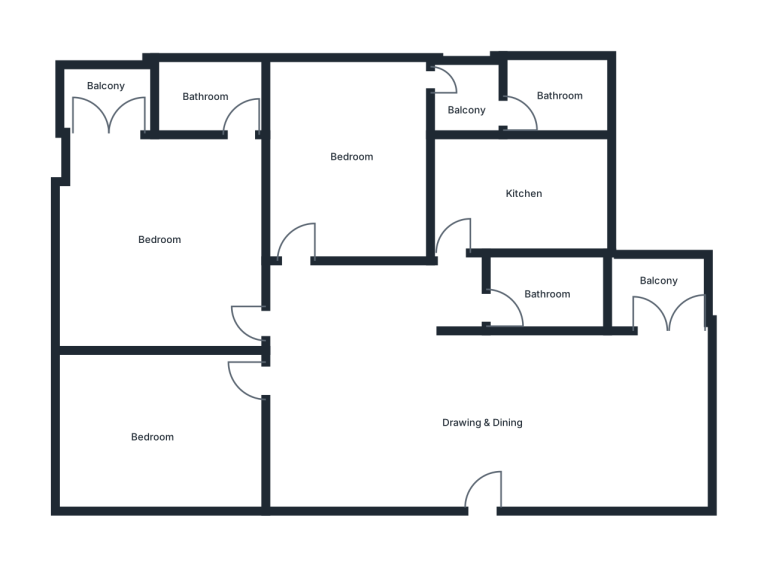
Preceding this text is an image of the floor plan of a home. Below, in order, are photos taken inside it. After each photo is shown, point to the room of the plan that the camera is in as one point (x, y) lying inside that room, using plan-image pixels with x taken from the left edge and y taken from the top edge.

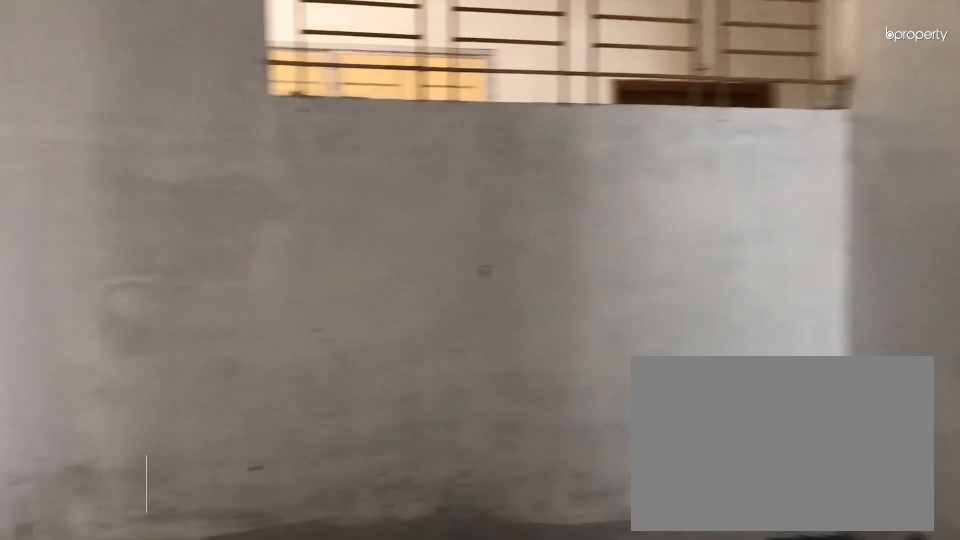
(354, 404)
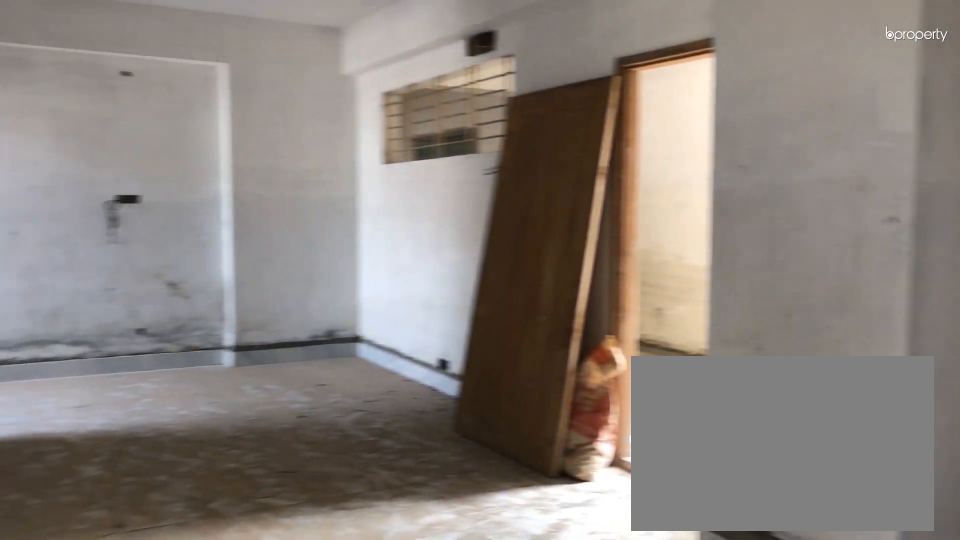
(354, 404)
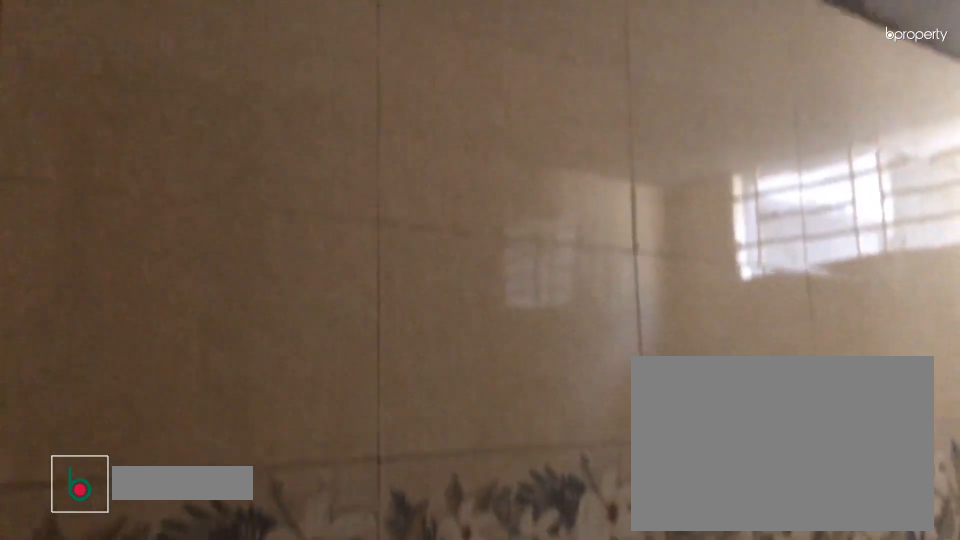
(542, 294)
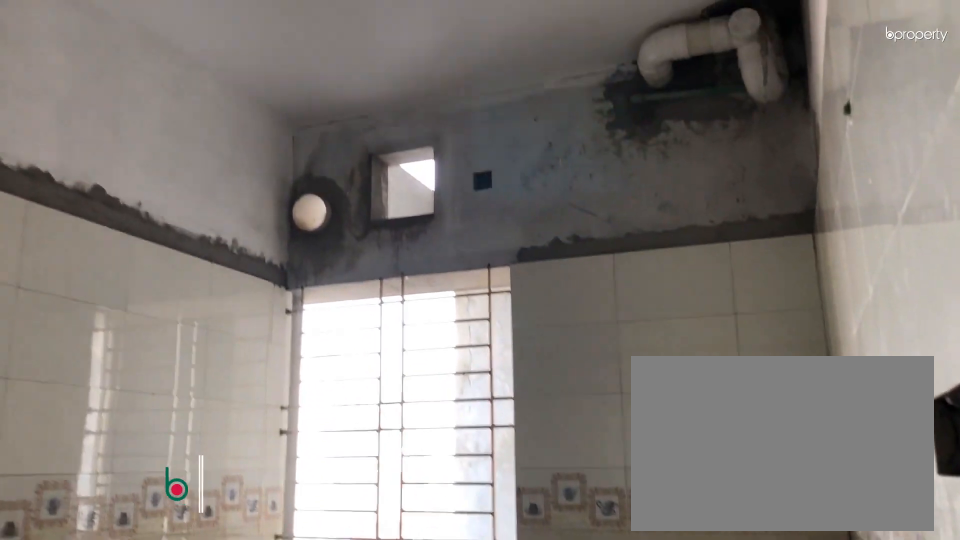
(515, 199)
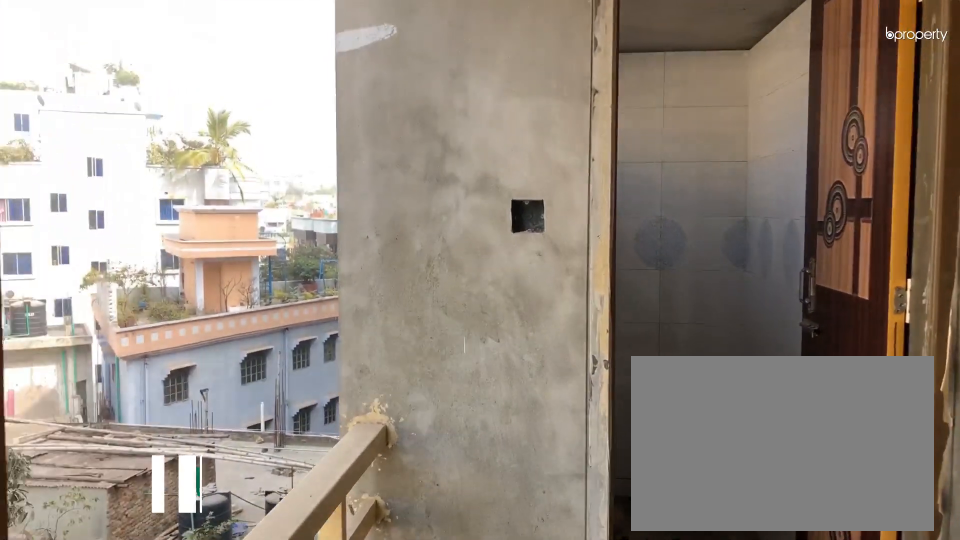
(465, 99)
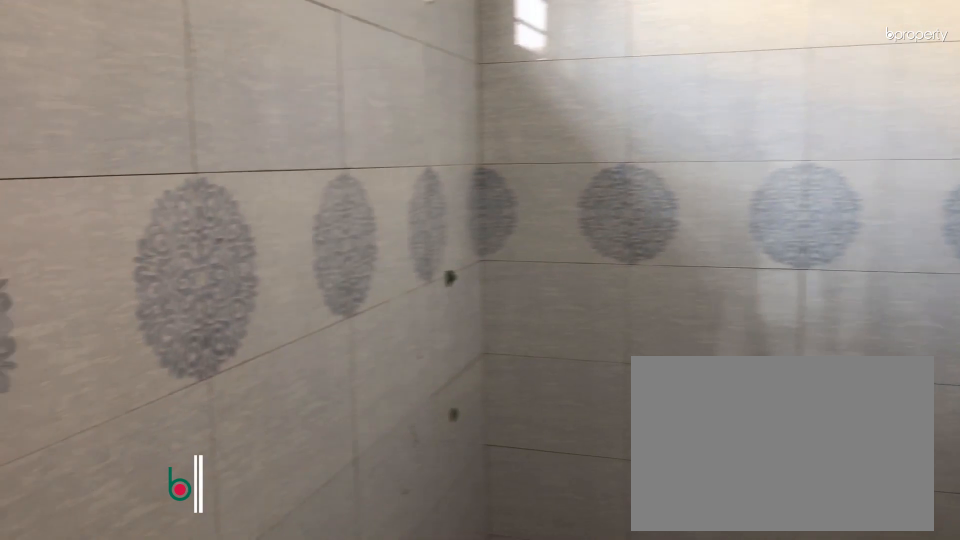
(559, 96)
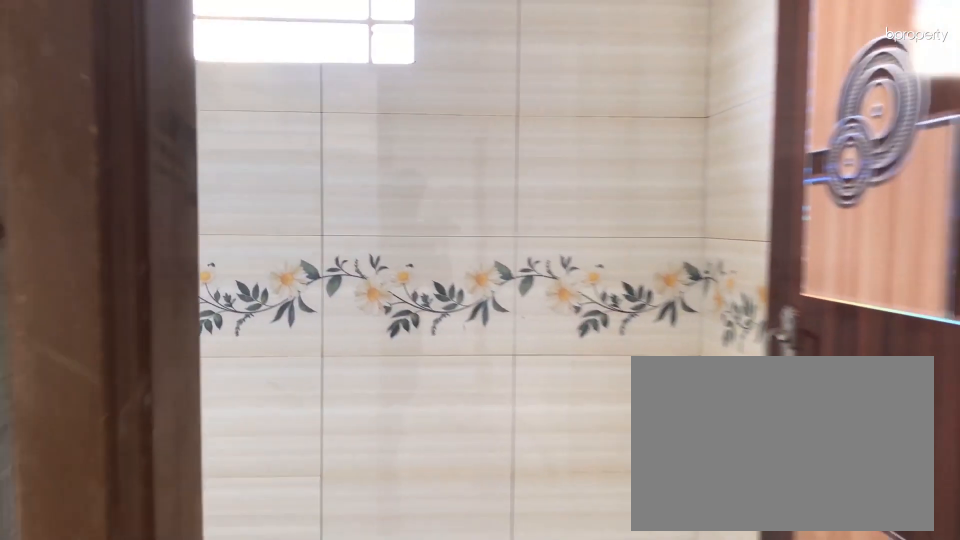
(207, 101)
